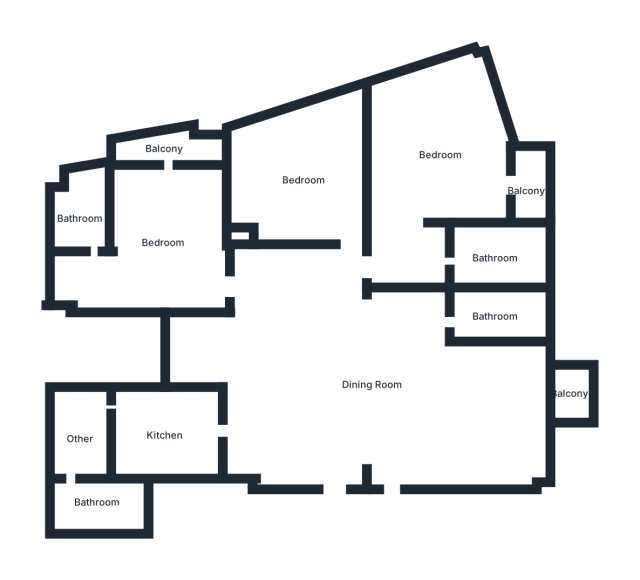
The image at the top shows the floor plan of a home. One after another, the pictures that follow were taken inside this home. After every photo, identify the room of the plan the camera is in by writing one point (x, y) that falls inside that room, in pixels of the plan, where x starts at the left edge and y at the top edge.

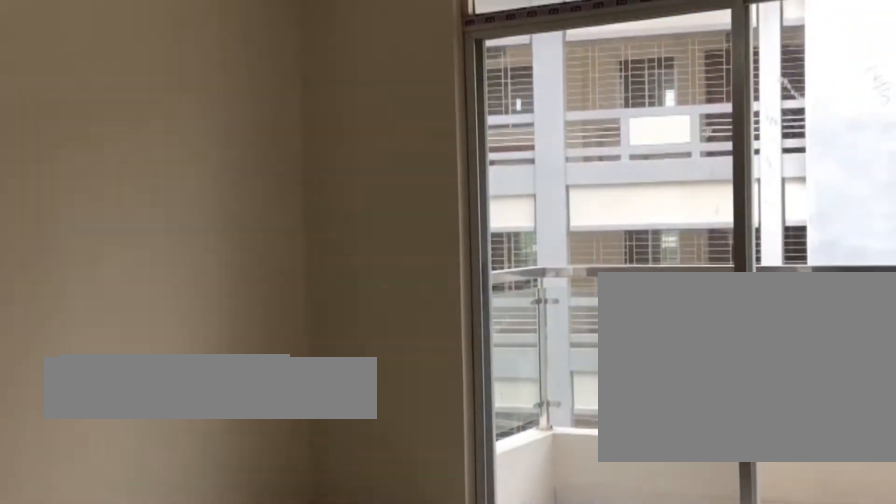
(162, 243)
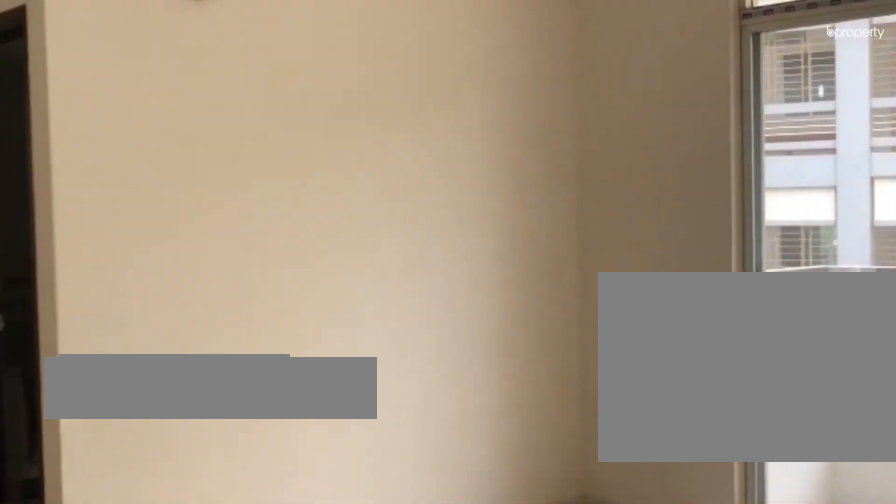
(162, 243)
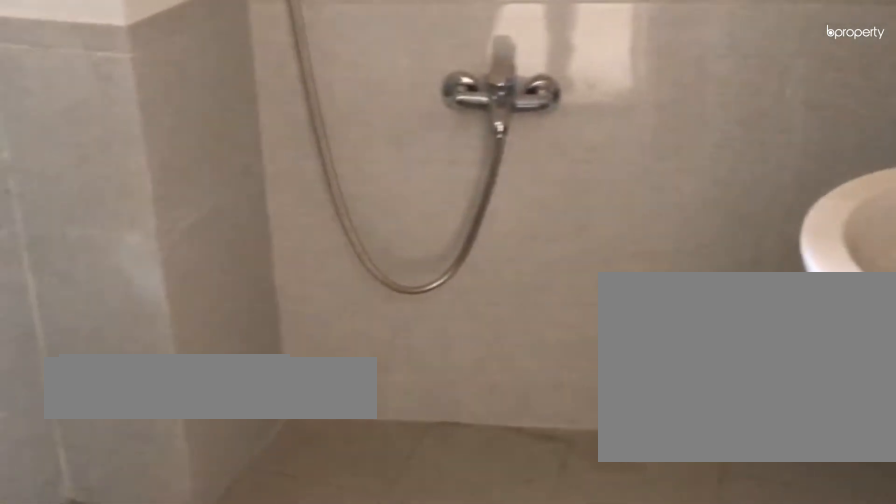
(80, 218)
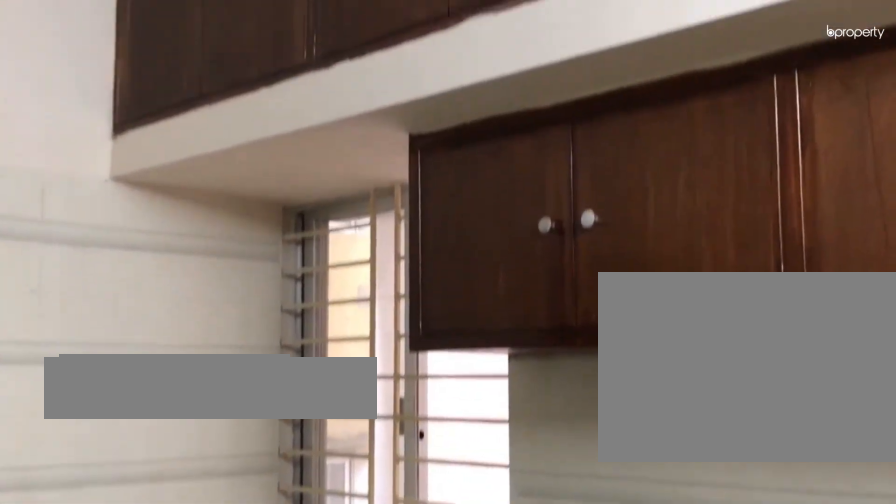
(162, 435)
